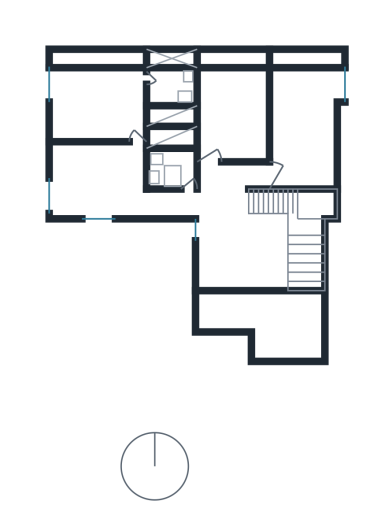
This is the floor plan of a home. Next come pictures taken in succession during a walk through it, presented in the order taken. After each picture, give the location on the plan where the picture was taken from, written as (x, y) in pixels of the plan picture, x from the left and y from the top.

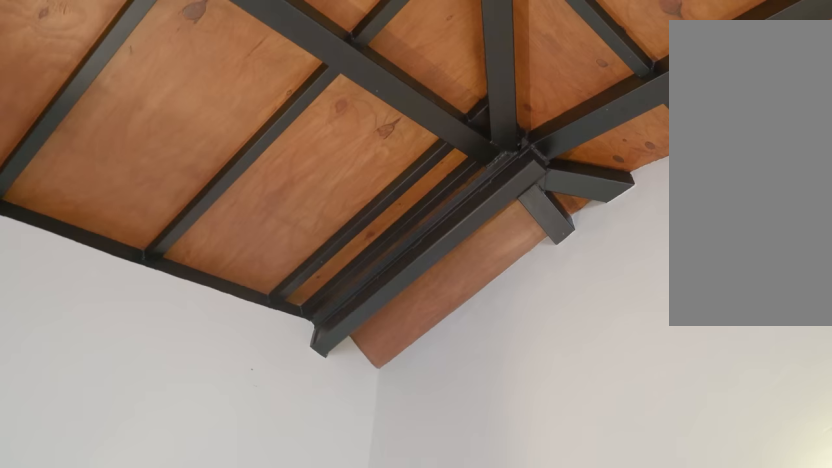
(136, 84)
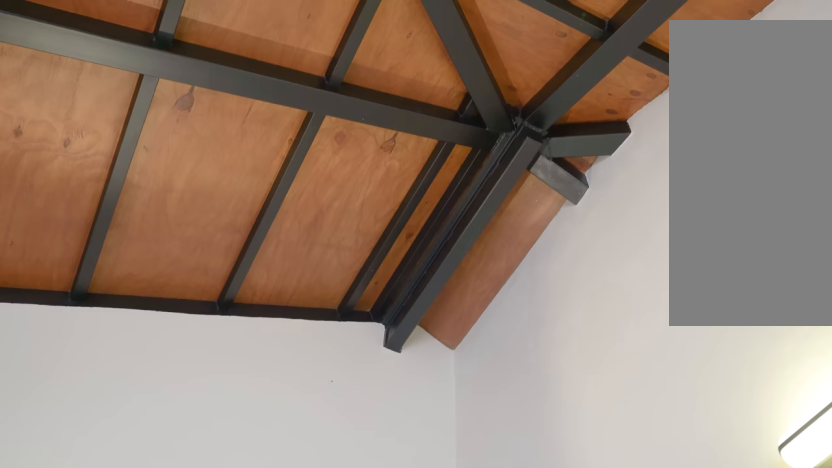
(128, 95)
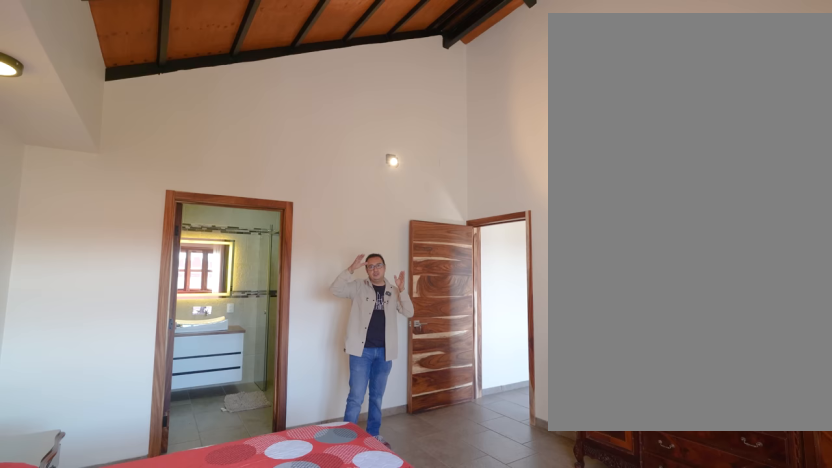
(95, 95)
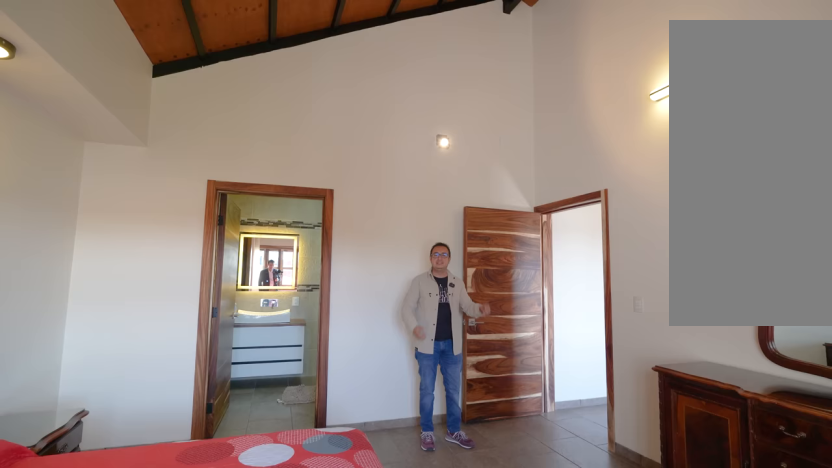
(66, 117)
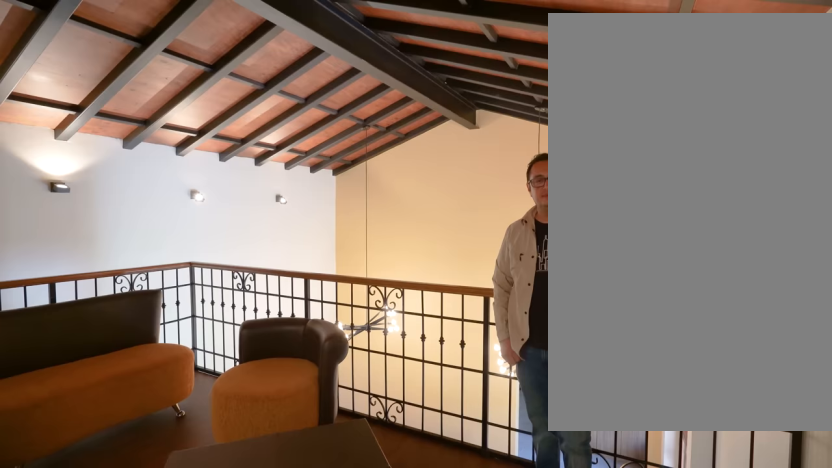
(227, 230)
